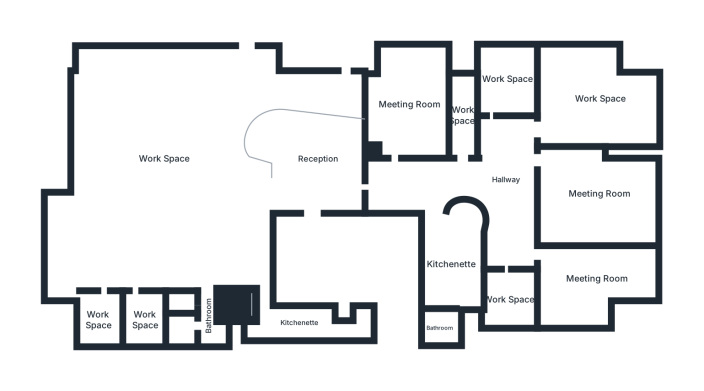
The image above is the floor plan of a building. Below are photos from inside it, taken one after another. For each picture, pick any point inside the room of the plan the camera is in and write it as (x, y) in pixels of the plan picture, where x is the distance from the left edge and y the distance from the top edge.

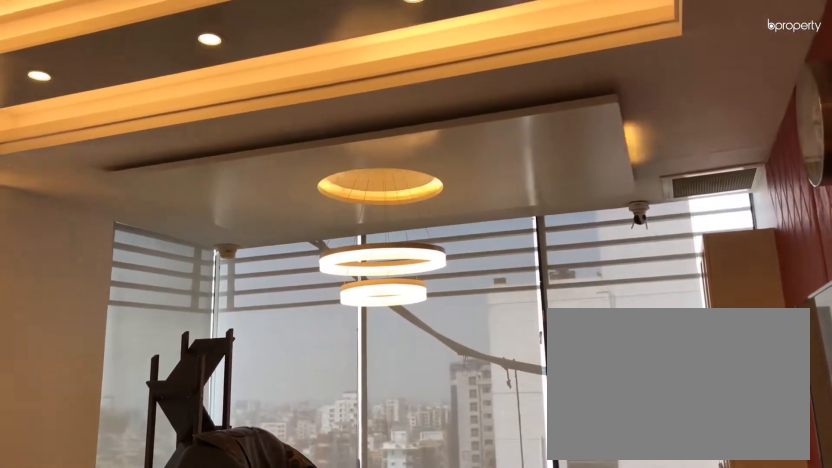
(596, 280)
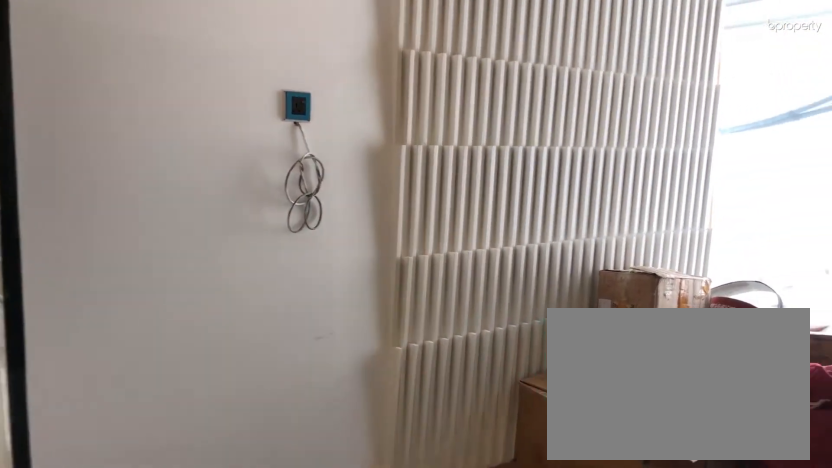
(508, 298)
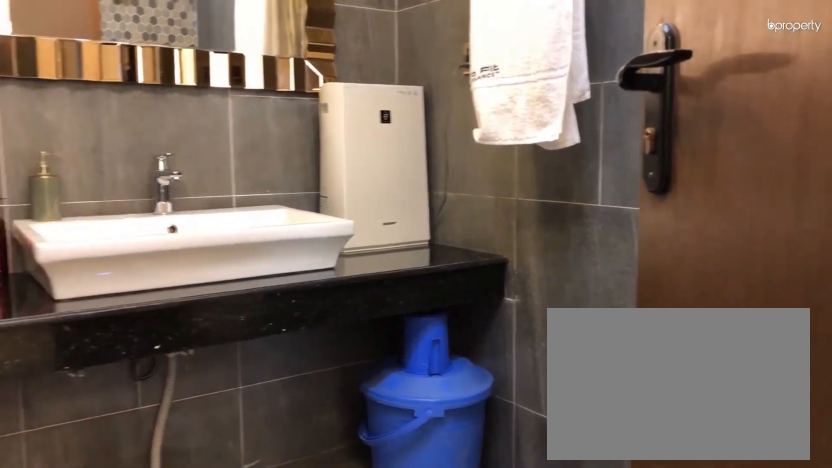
(440, 328)
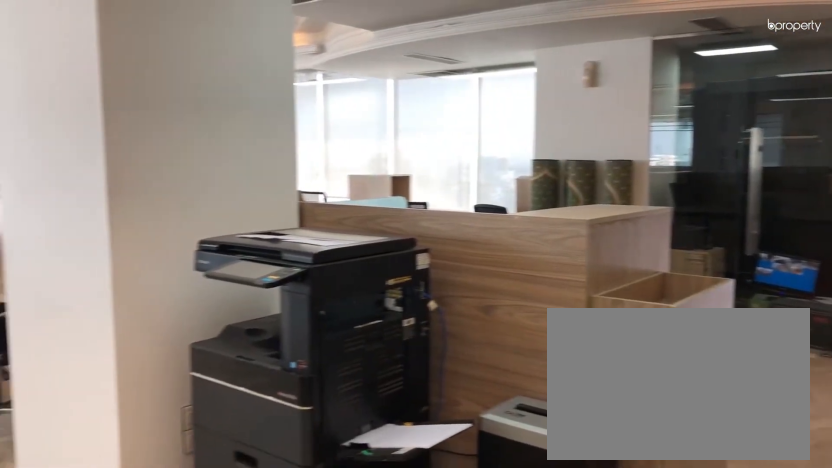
(164, 158)
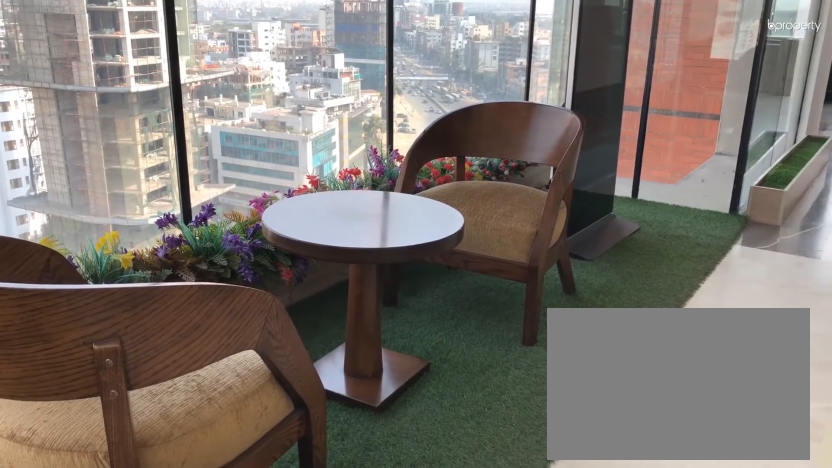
(163, 158)
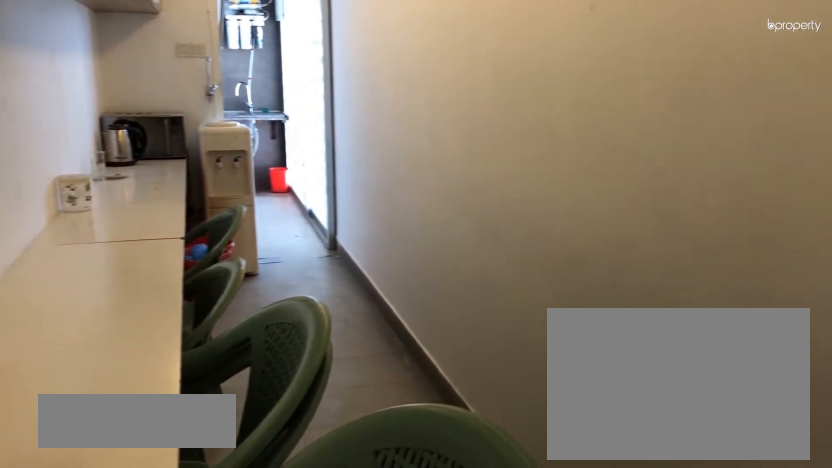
(298, 323)
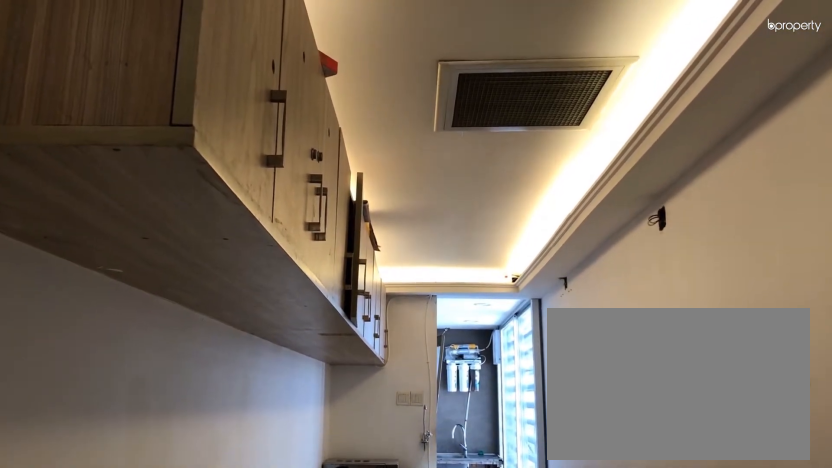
(298, 323)
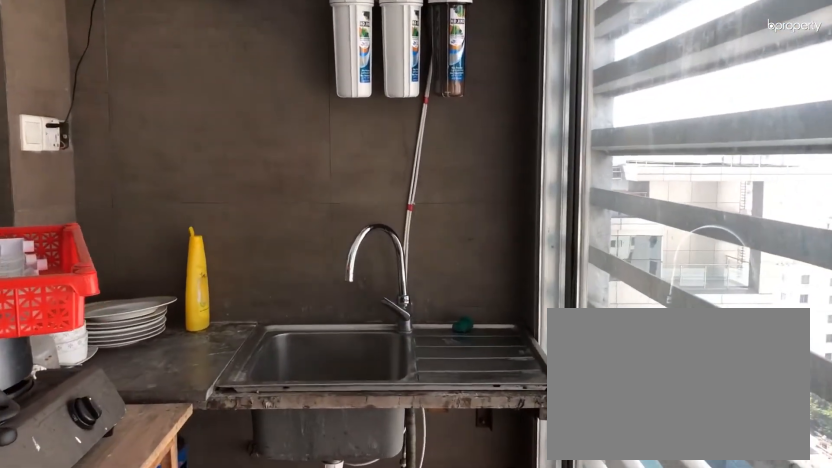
(361, 325)
